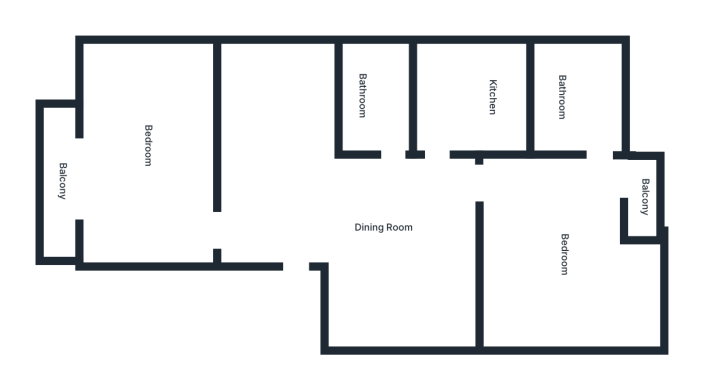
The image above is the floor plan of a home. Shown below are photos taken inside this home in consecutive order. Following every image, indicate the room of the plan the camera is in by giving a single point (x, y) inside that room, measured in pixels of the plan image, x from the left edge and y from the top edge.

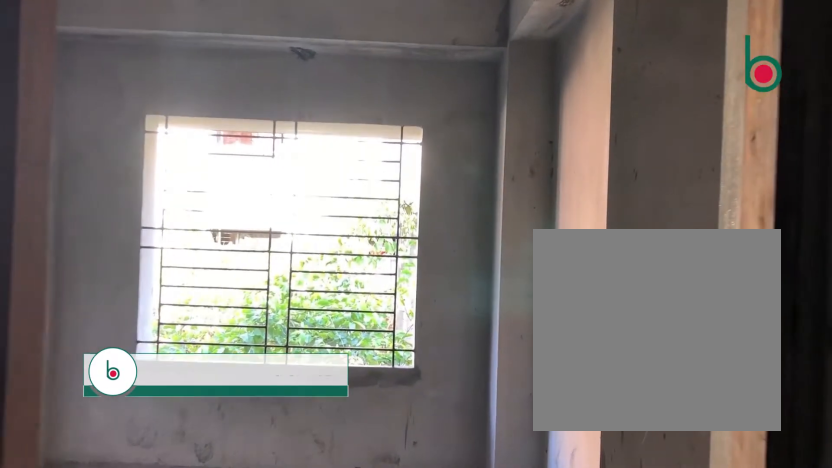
(320, 238)
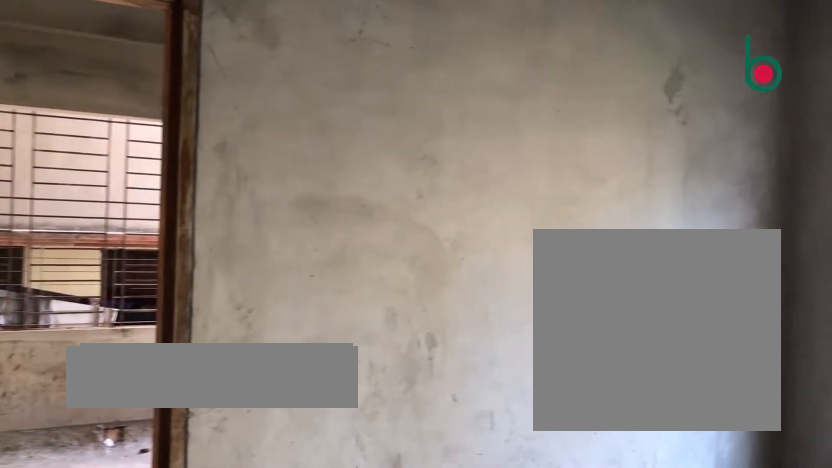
(386, 228)
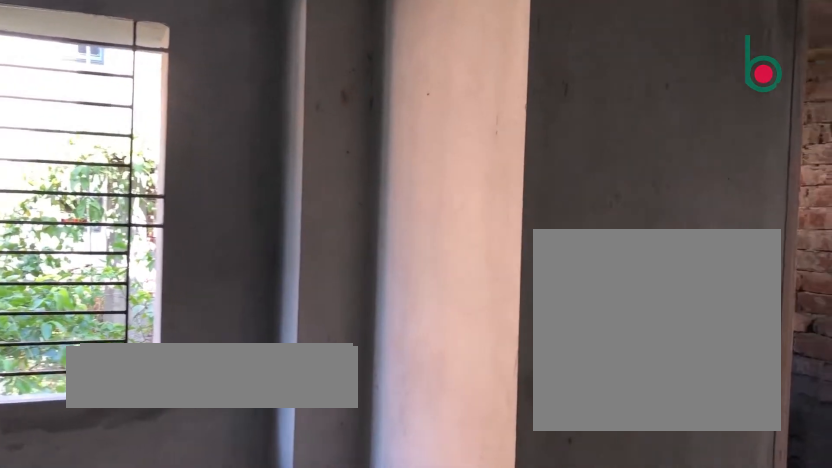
(386, 228)
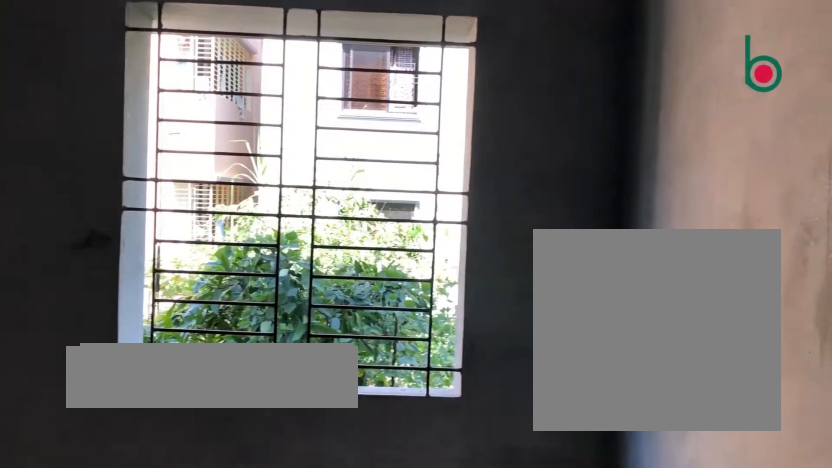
(141, 141)
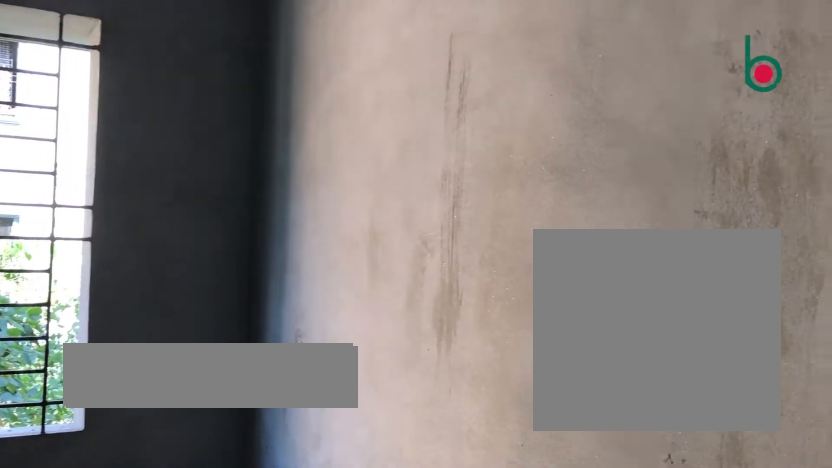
(141, 141)
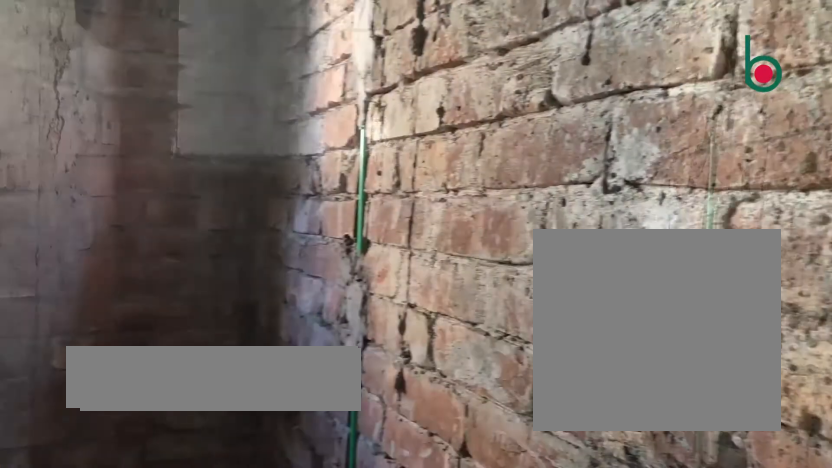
(386, 105)
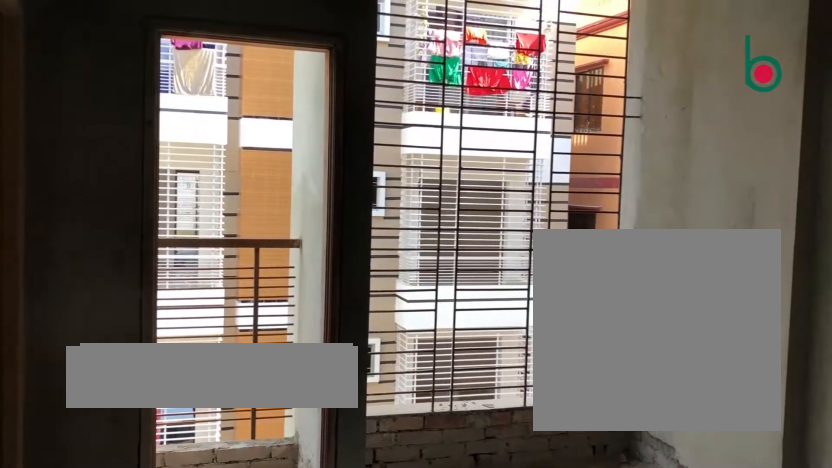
(564, 255)
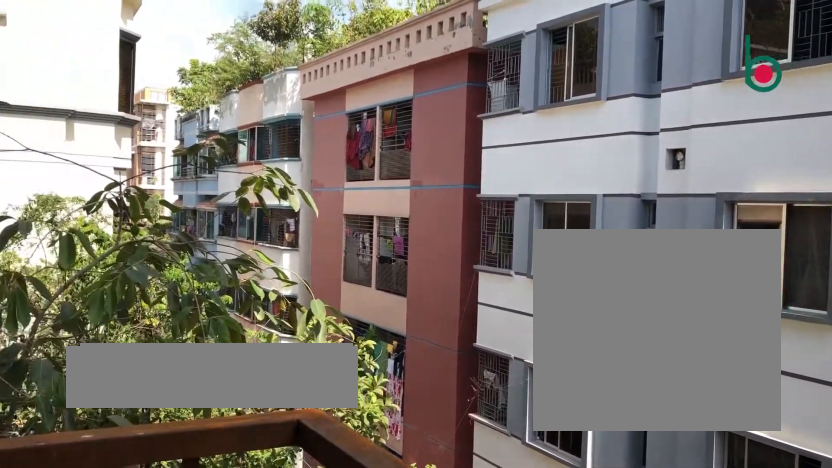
(644, 195)
